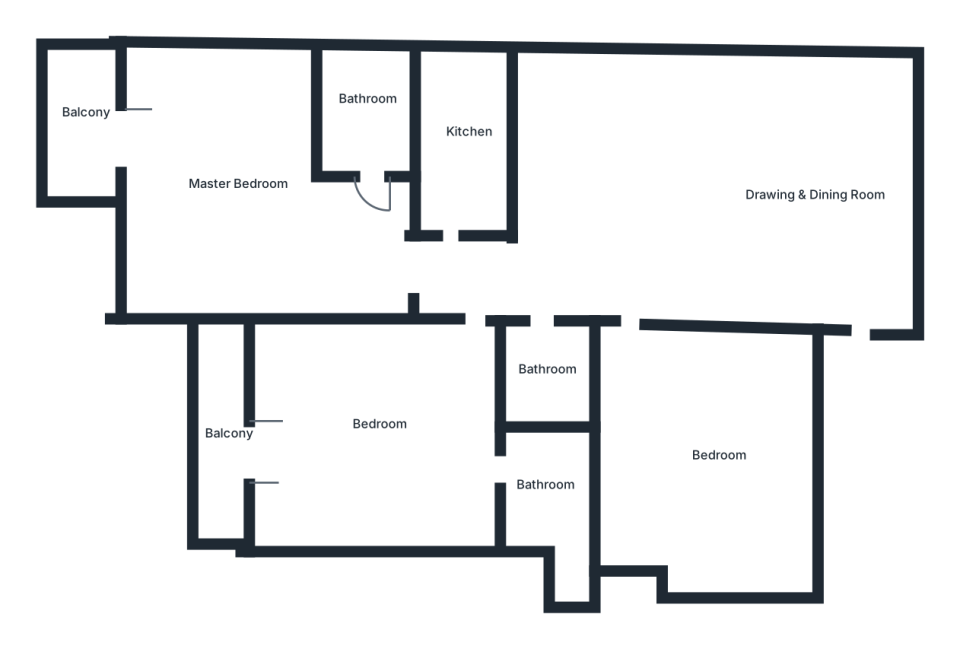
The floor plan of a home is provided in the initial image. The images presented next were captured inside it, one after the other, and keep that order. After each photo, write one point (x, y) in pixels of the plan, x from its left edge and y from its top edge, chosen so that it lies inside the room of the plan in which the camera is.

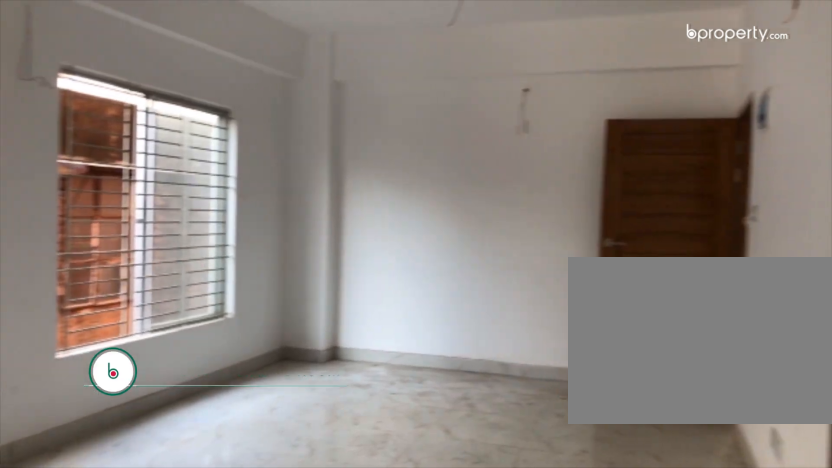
(717, 193)
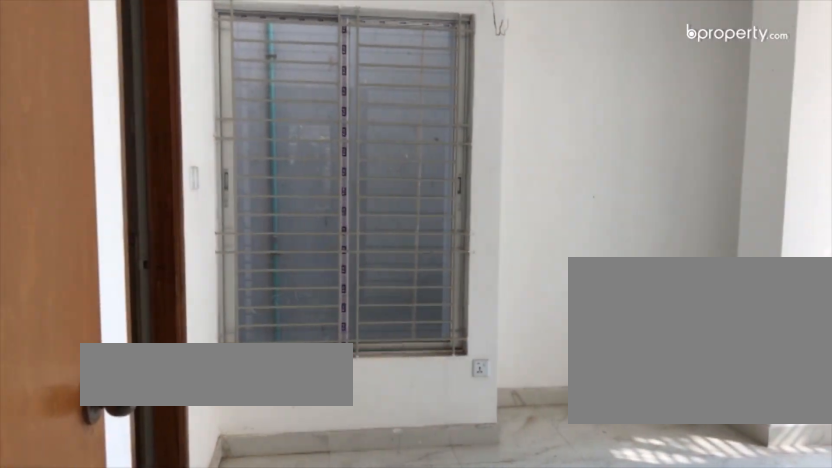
(369, 441)
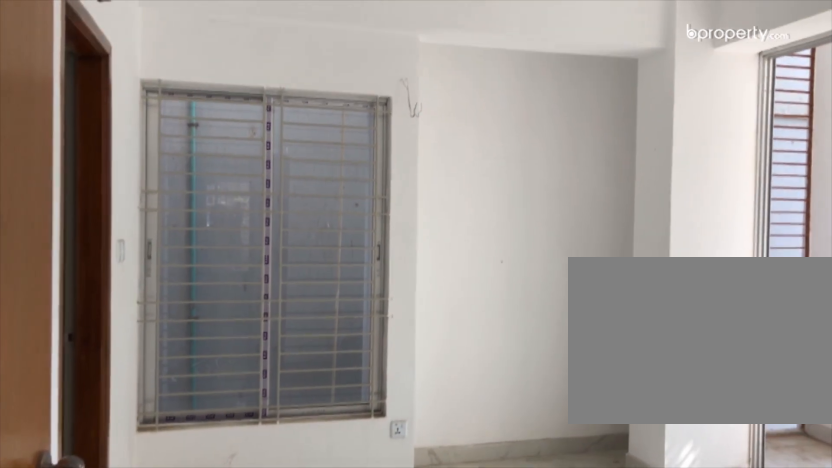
(369, 441)
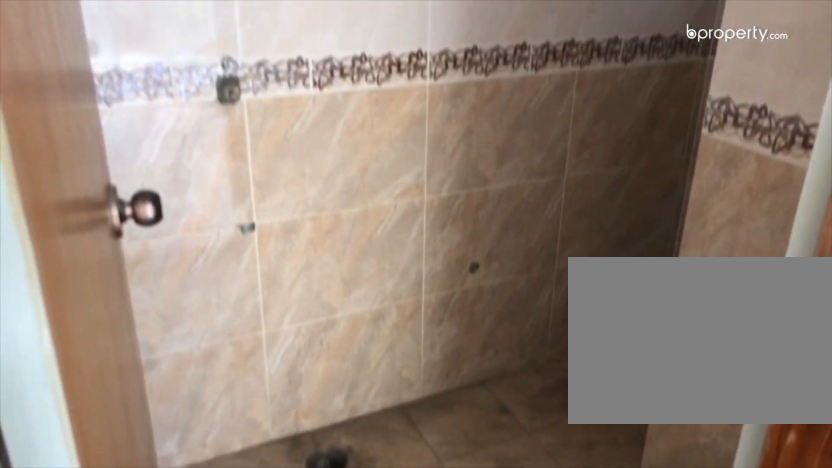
(542, 476)
